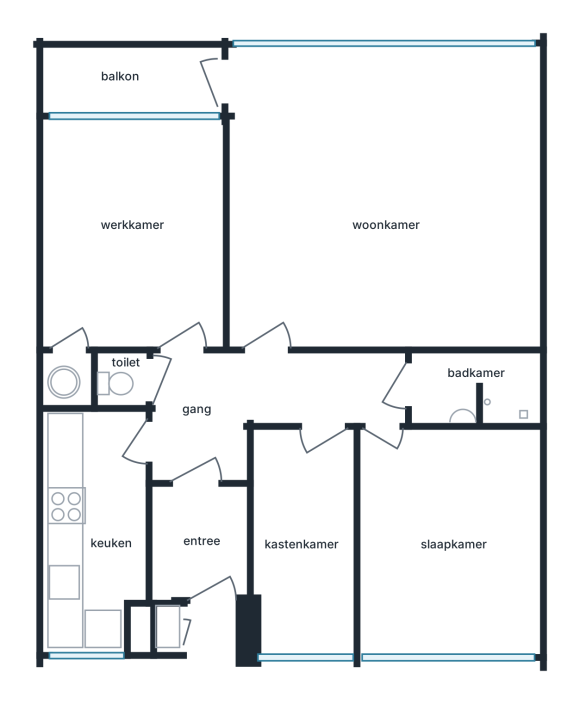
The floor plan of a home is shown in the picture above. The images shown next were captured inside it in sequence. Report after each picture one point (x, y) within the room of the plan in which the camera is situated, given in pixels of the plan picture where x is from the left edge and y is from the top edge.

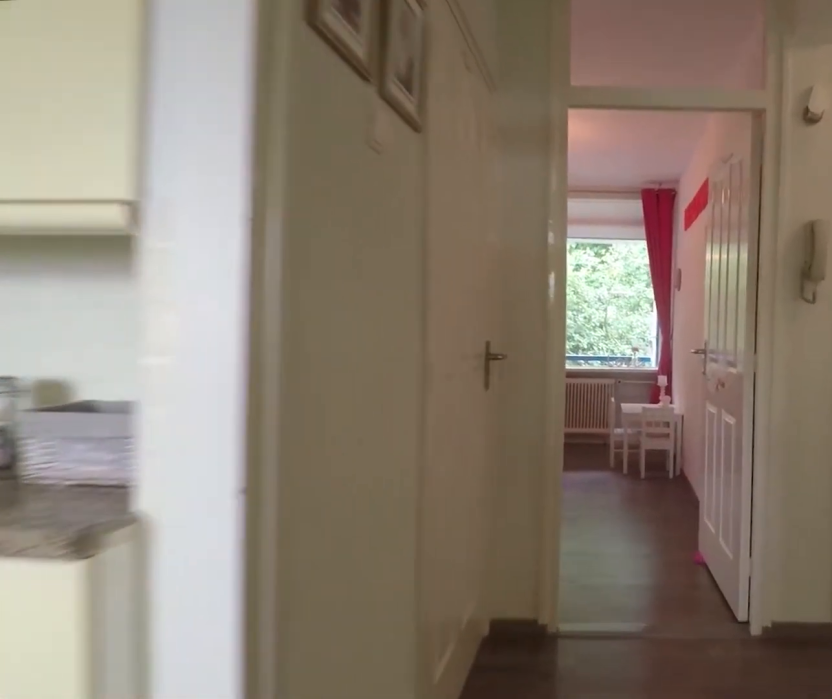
(261, 402)
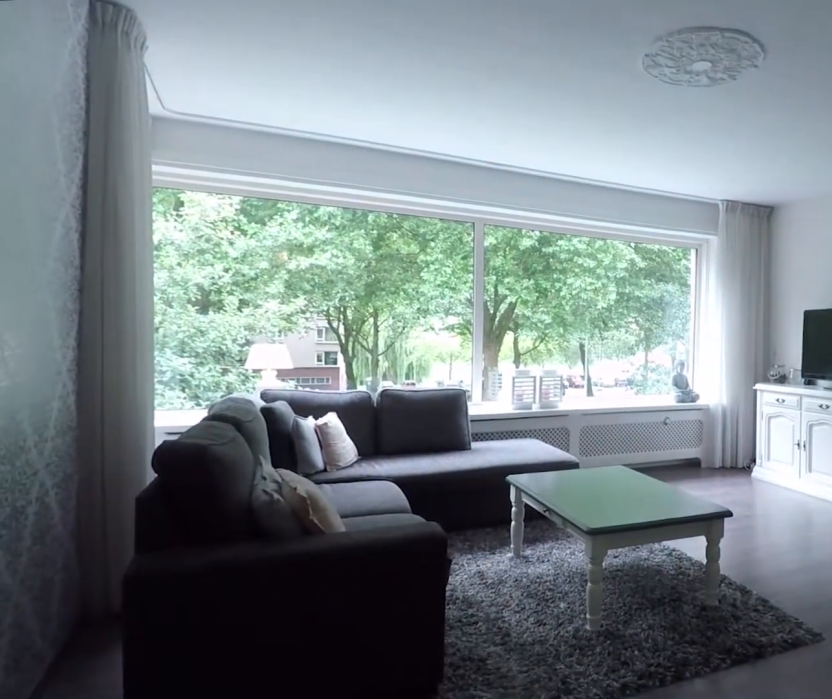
(383, 199)
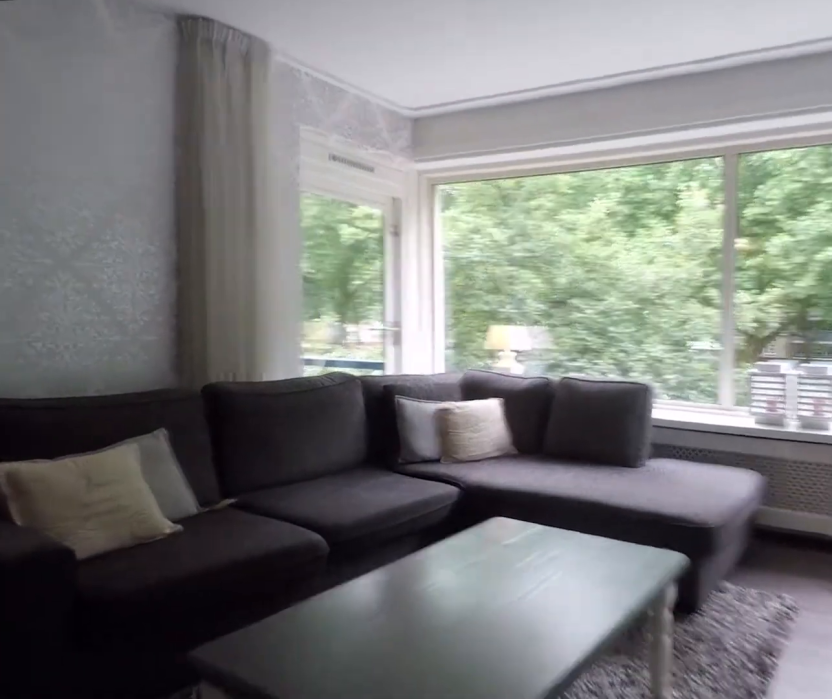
(383, 199)
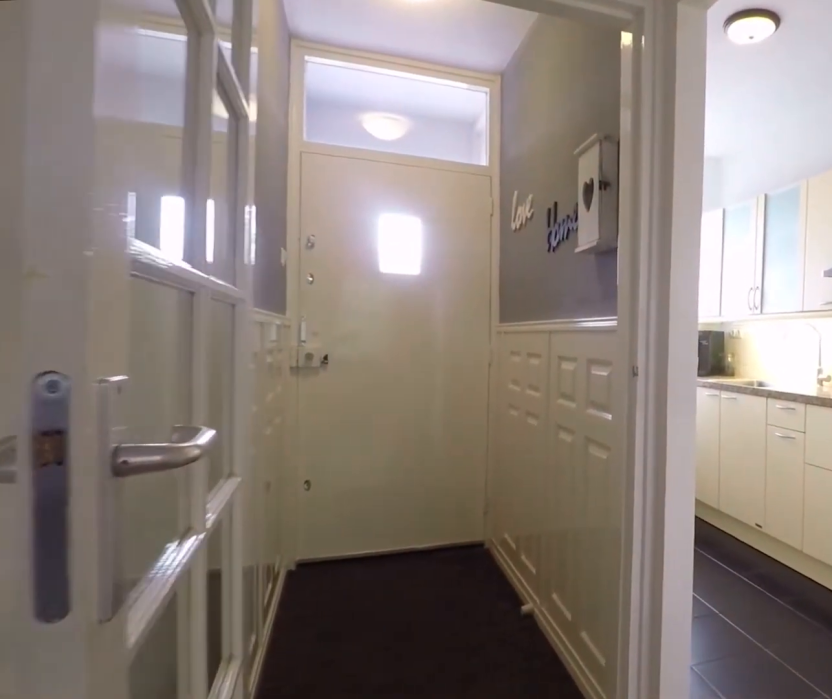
(261, 402)
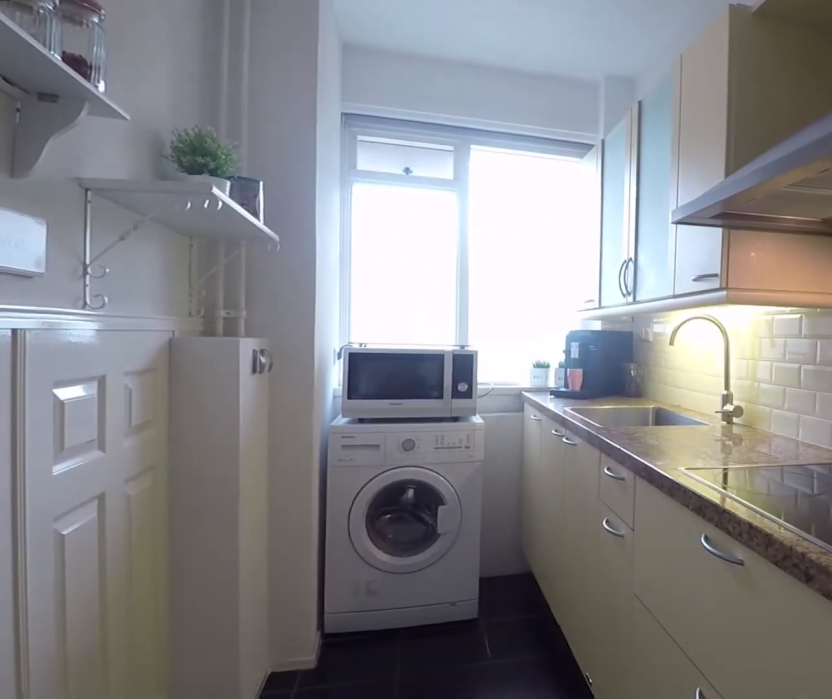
(94, 527)
